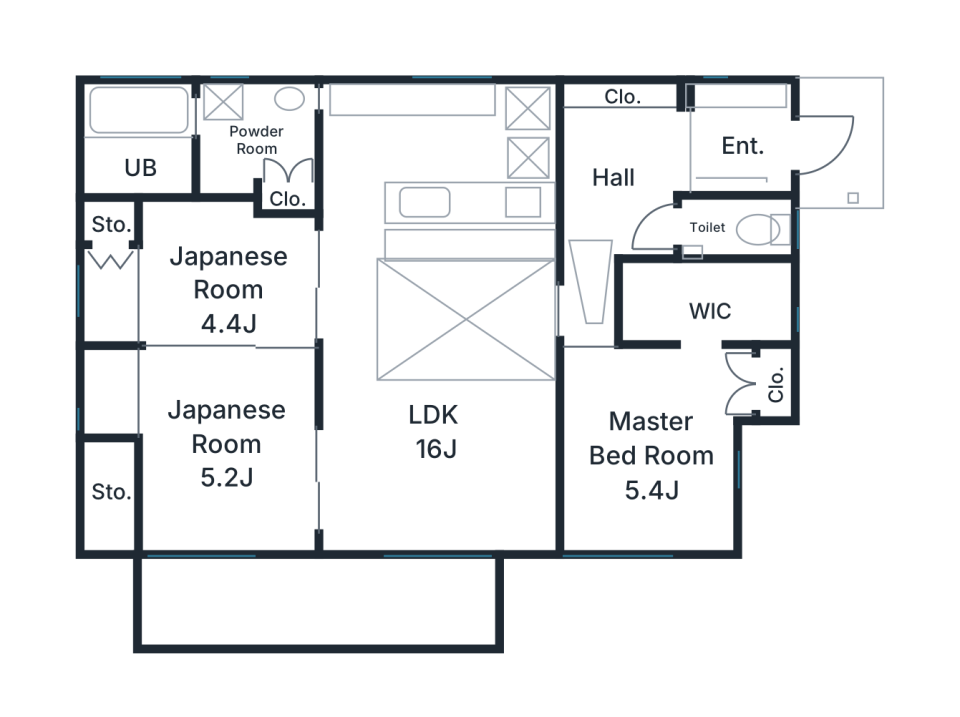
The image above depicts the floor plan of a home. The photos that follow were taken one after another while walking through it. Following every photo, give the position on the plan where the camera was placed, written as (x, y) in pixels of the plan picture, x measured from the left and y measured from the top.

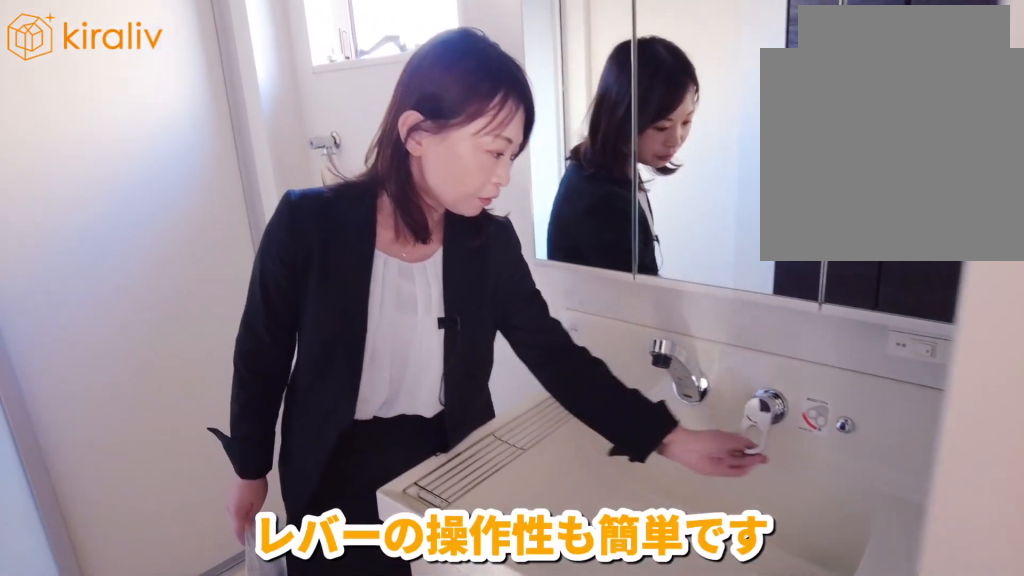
(251, 168)
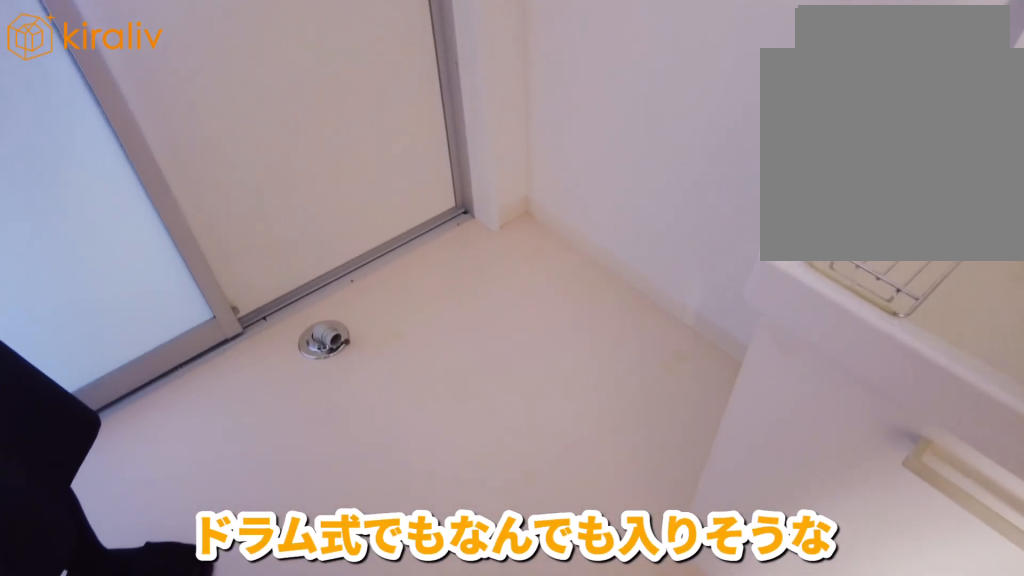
(227, 166)
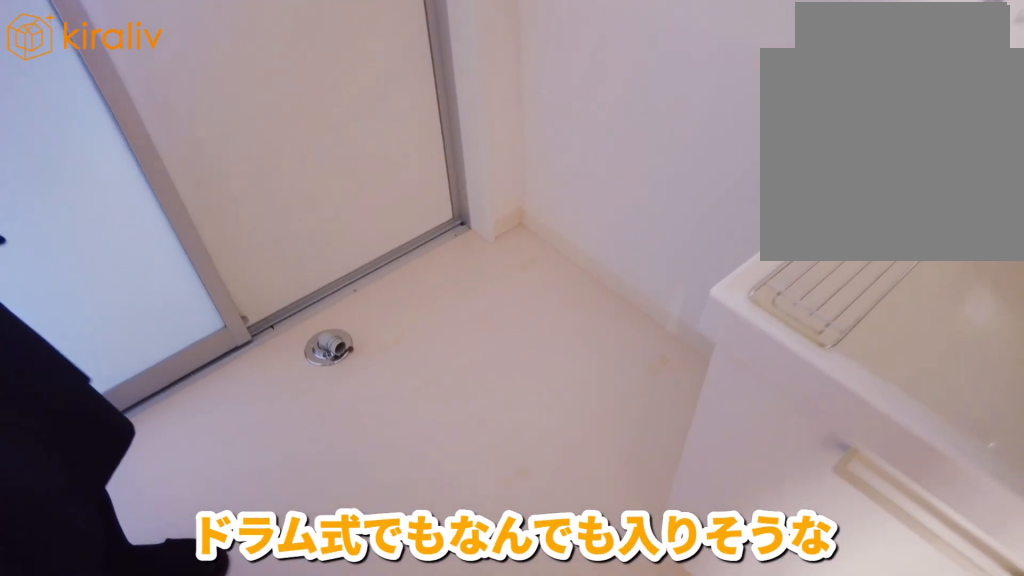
(226, 168)
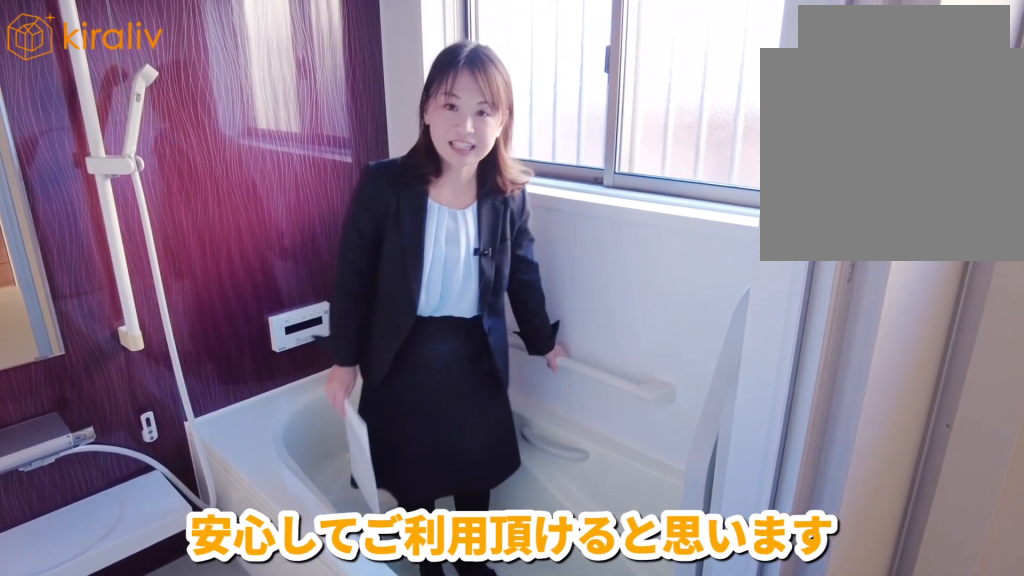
(146, 168)
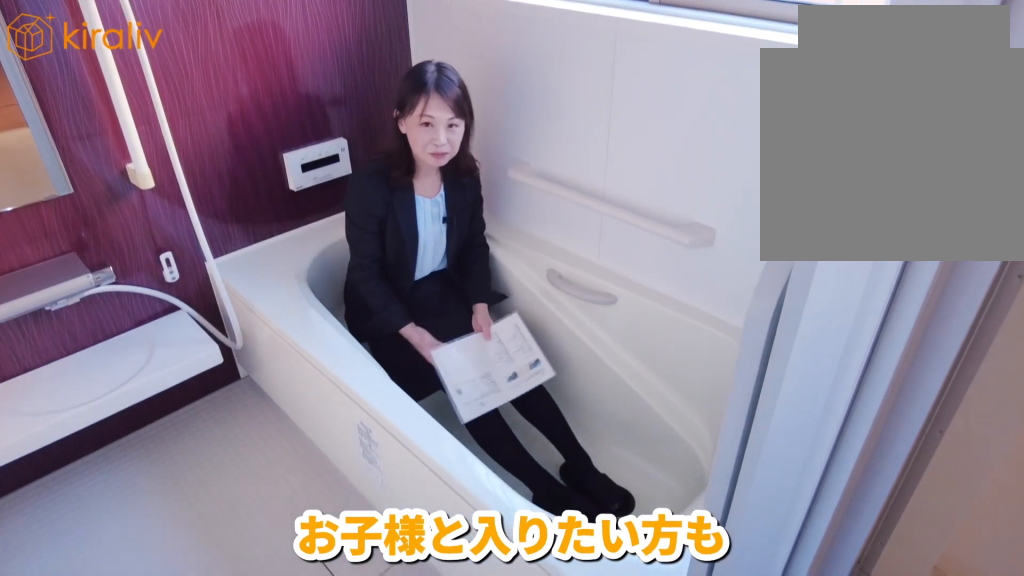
(147, 170)
